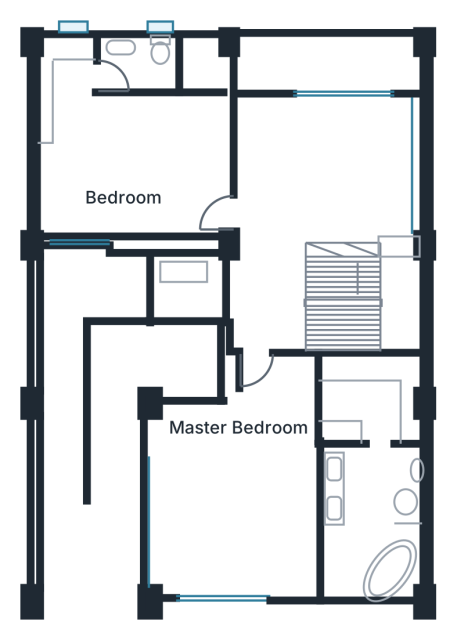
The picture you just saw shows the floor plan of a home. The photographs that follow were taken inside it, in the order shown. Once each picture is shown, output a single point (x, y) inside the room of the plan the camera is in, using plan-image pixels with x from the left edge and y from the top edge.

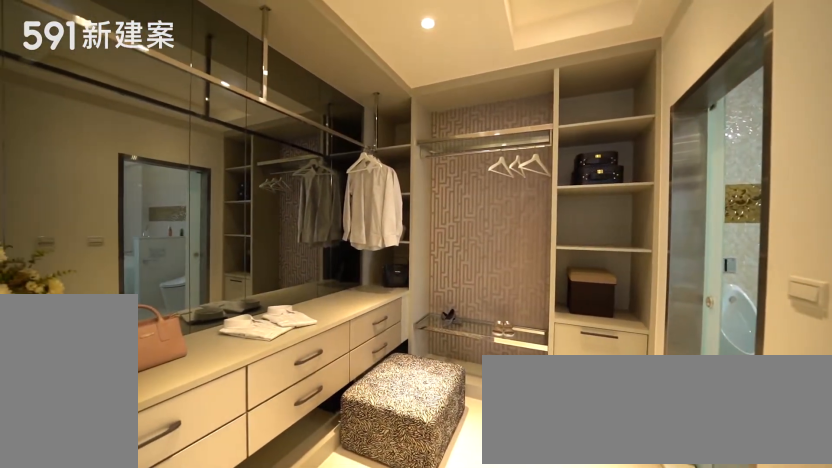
(379, 403)
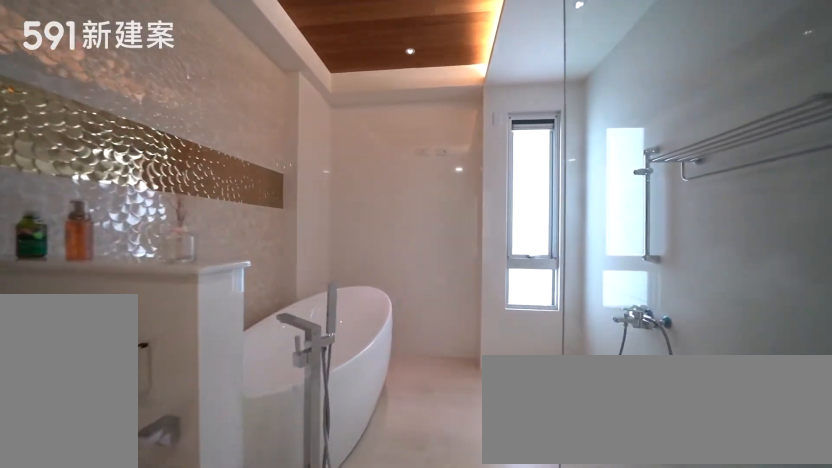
(376, 538)
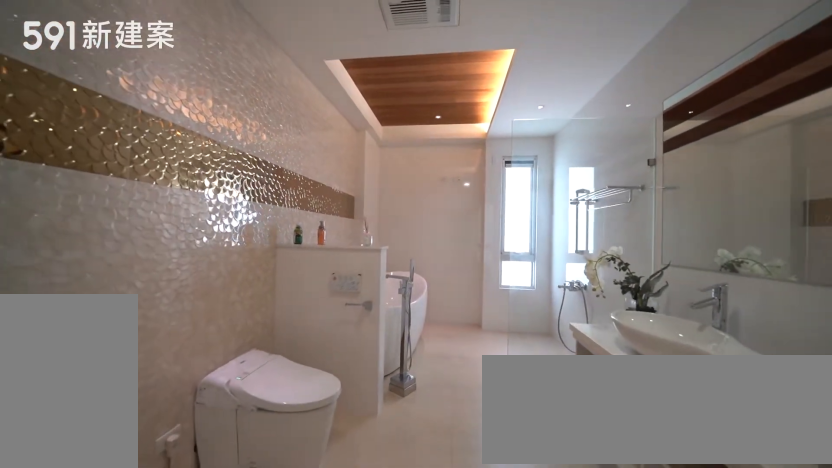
(376, 538)
